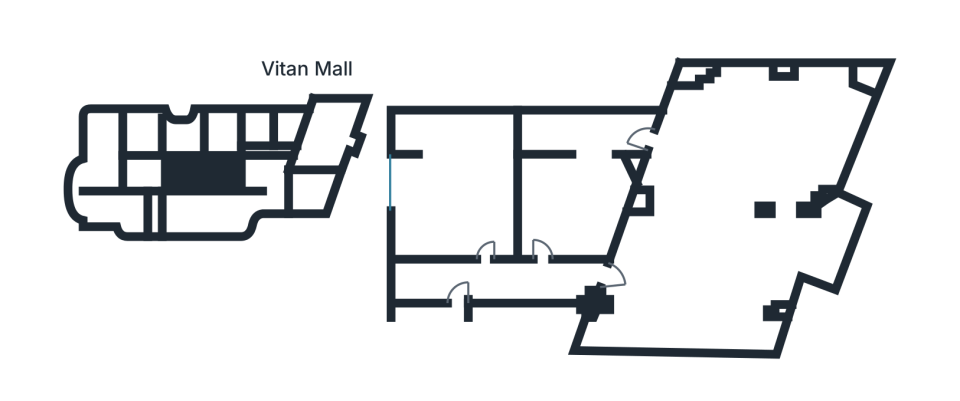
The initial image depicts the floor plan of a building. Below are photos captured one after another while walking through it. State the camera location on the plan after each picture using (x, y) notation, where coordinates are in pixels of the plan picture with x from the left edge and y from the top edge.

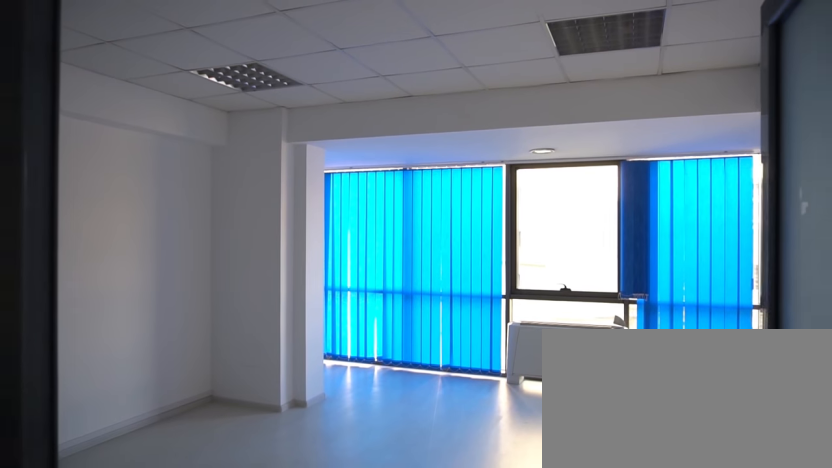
(482, 267)
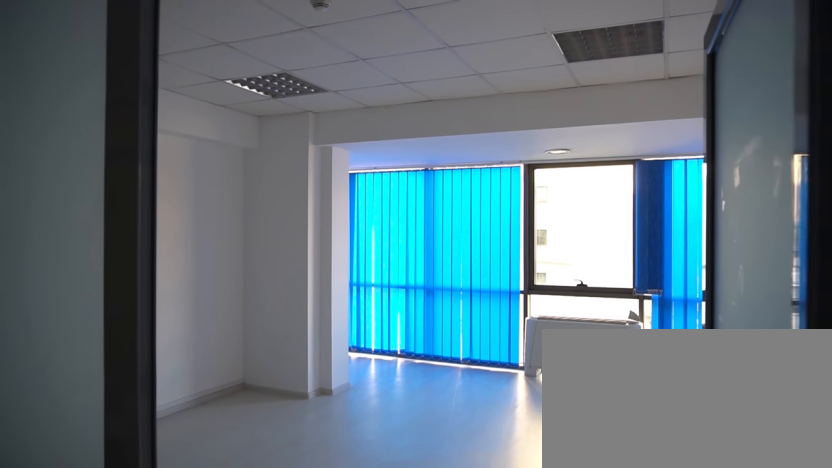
(494, 284)
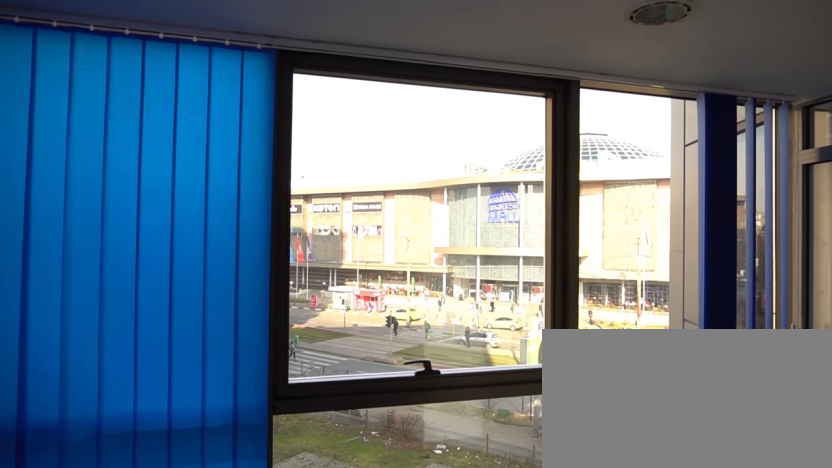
(592, 154)
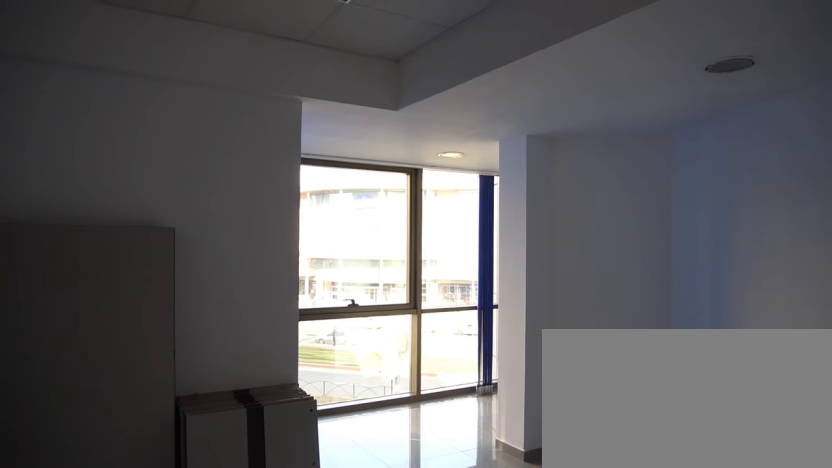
(541, 258)
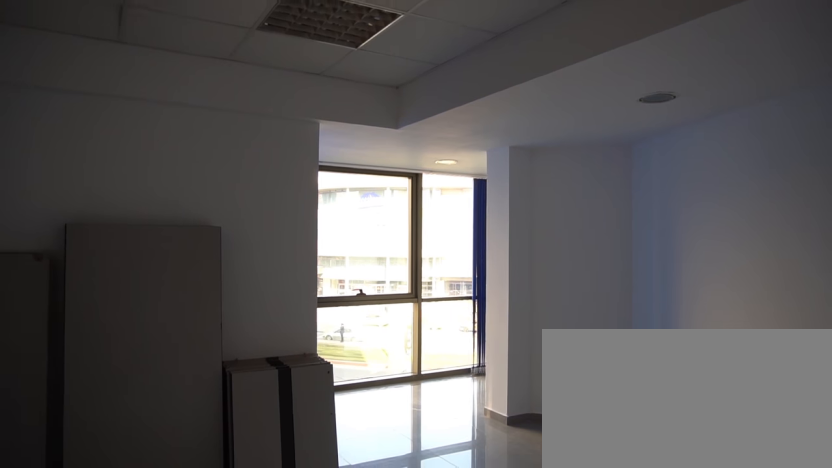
(541, 270)
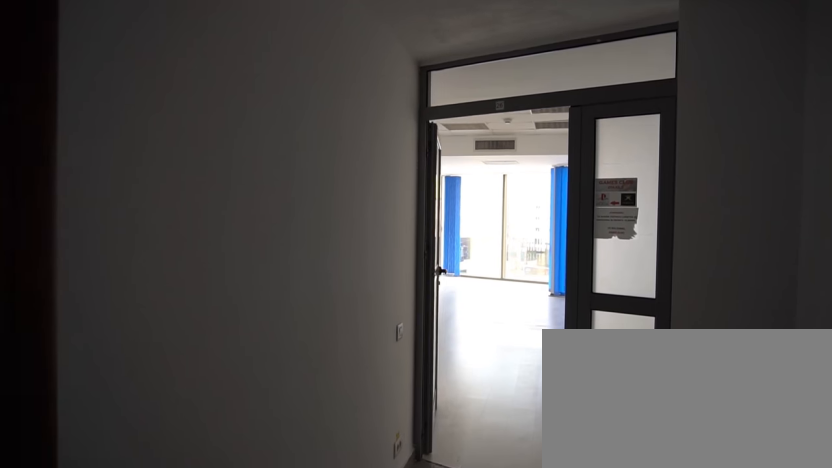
(546, 296)
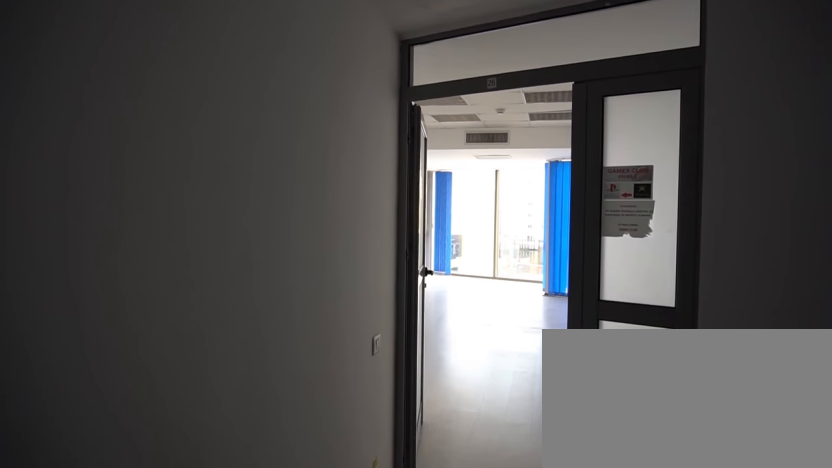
(553, 293)
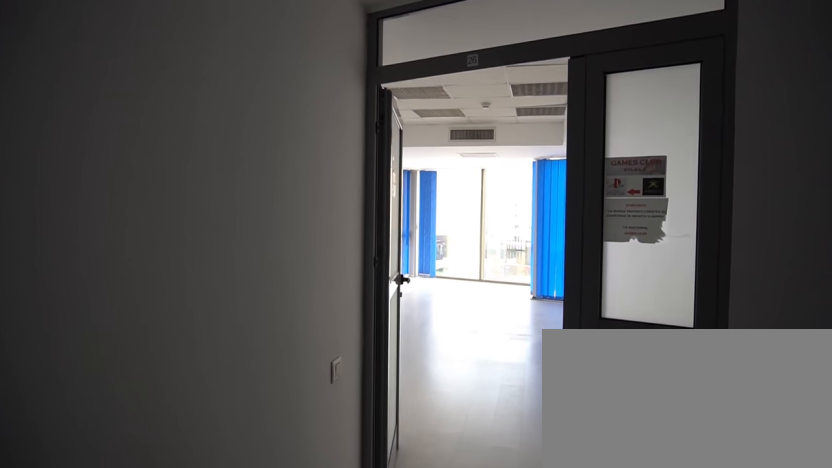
(558, 291)
